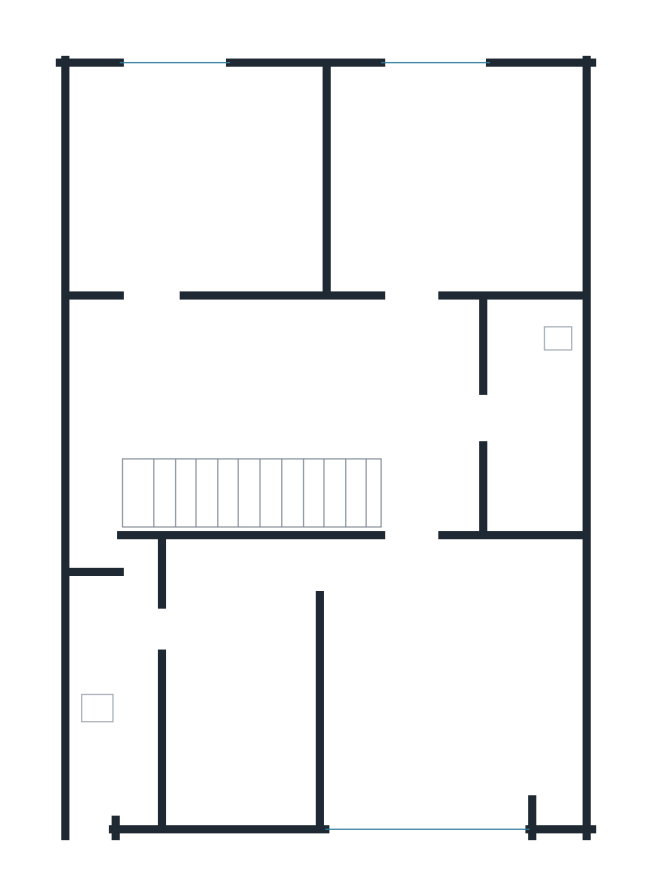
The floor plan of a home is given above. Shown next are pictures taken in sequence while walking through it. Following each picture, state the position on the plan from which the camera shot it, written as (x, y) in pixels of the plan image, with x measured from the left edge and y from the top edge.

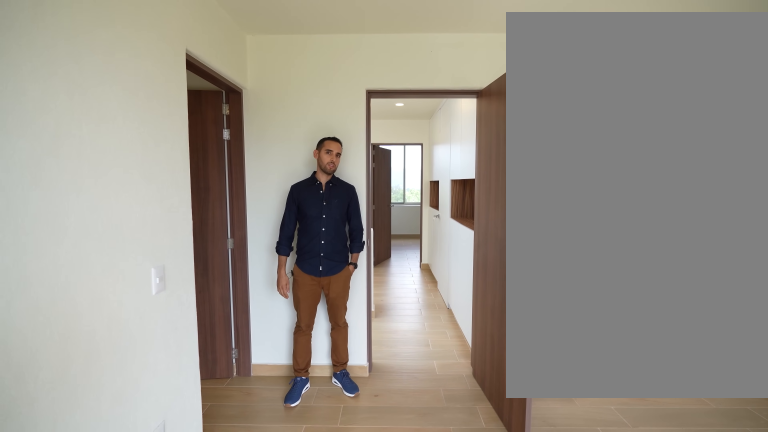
(398, 803)
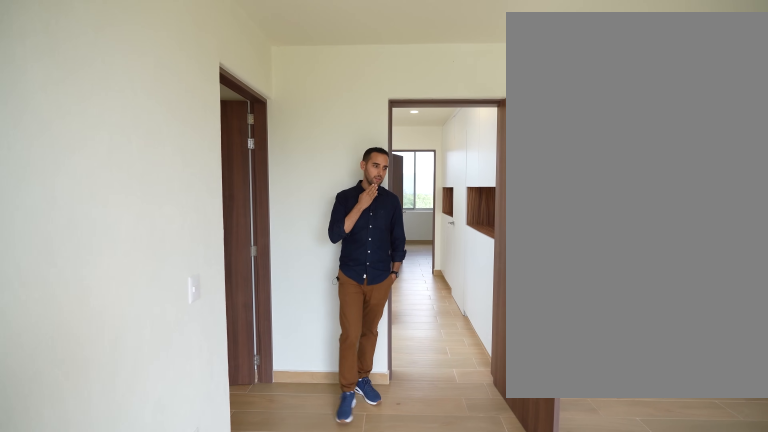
(398, 803)
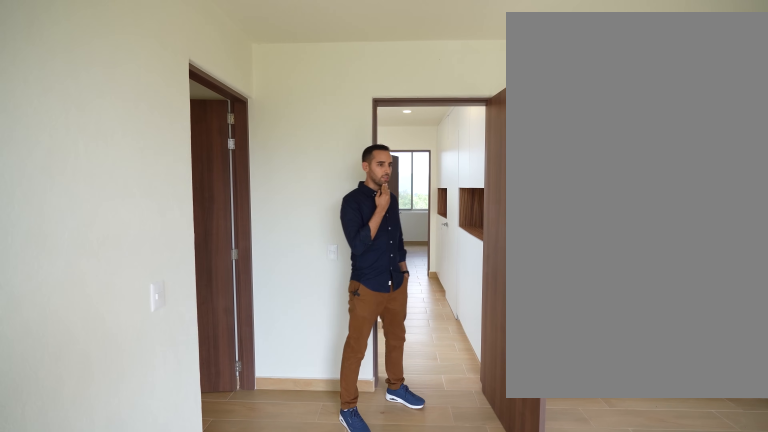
(398, 803)
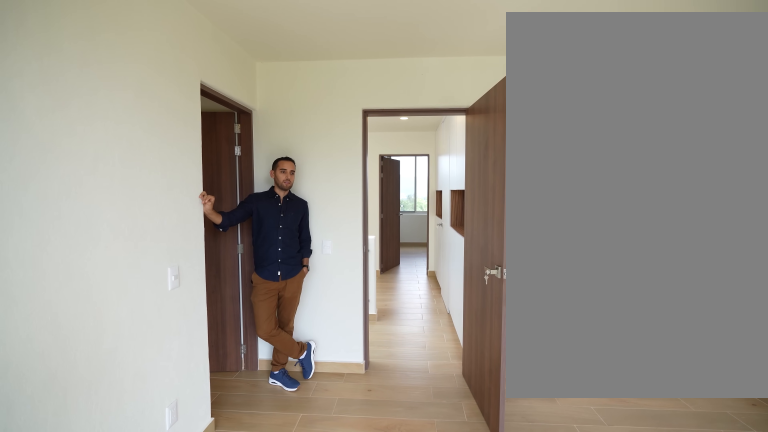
(403, 803)
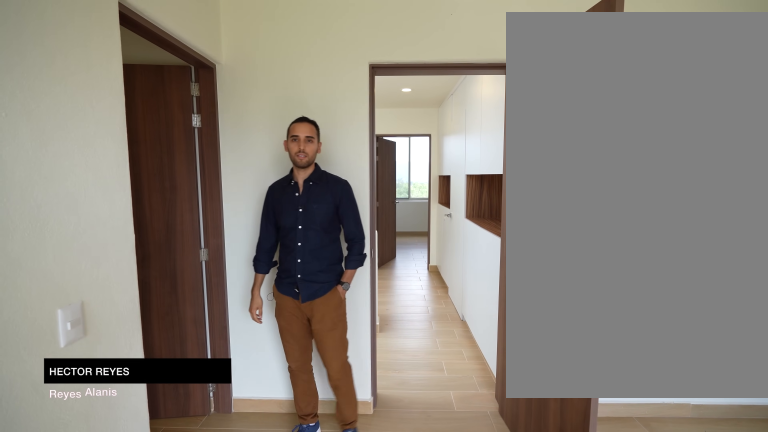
(427, 775)
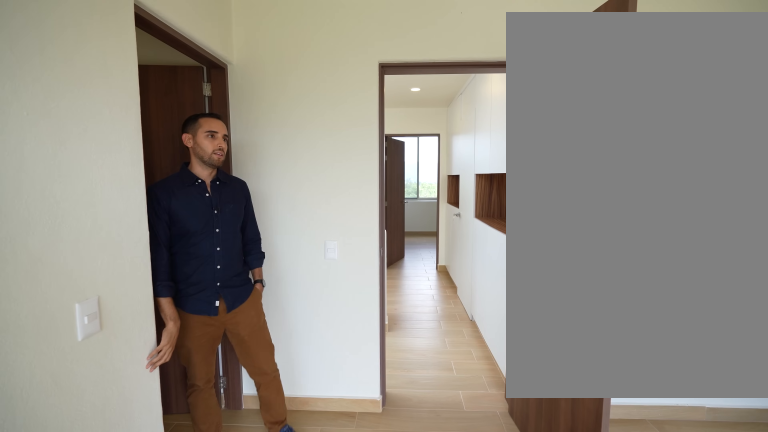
(414, 732)
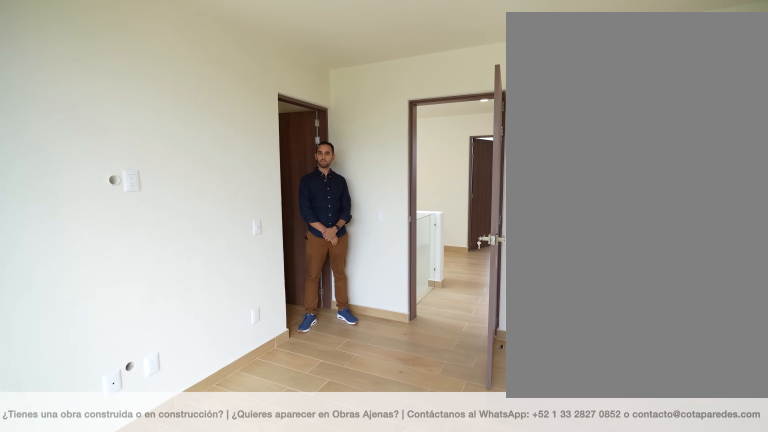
(420, 749)
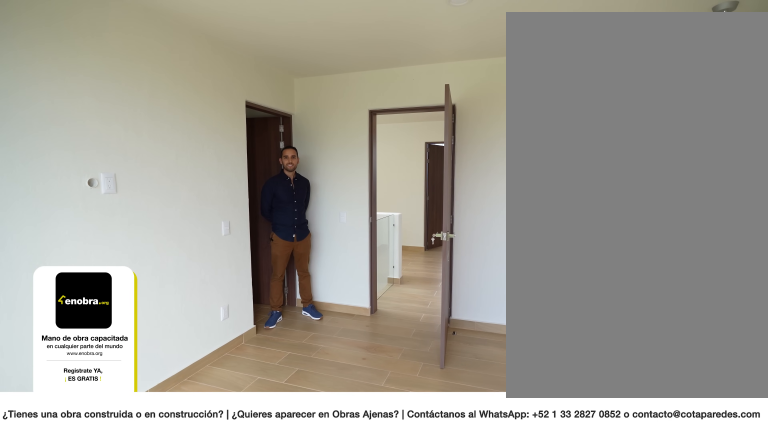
(493, 785)
